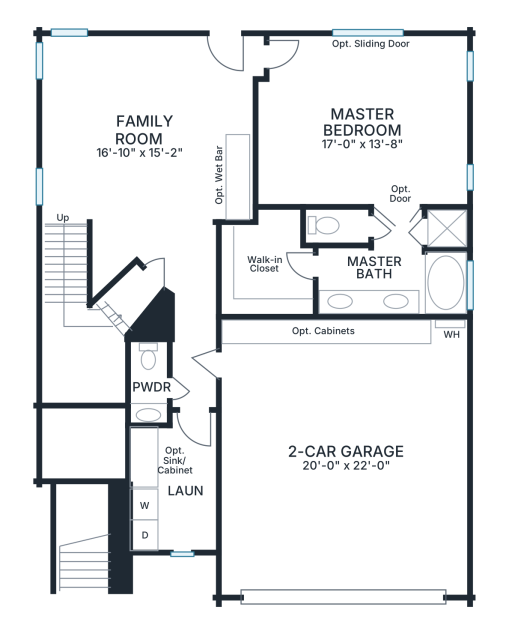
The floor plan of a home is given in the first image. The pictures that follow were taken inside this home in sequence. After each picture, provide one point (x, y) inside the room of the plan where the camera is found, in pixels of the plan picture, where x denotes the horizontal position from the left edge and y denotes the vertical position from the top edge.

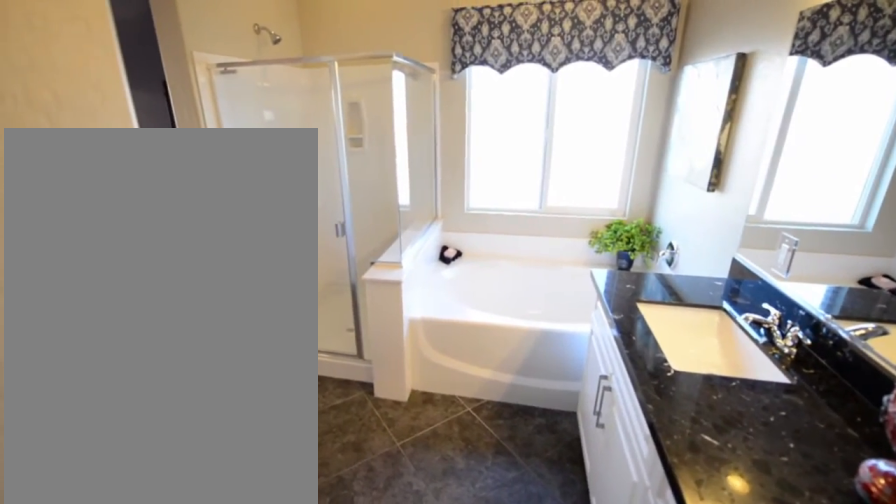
(389, 258)
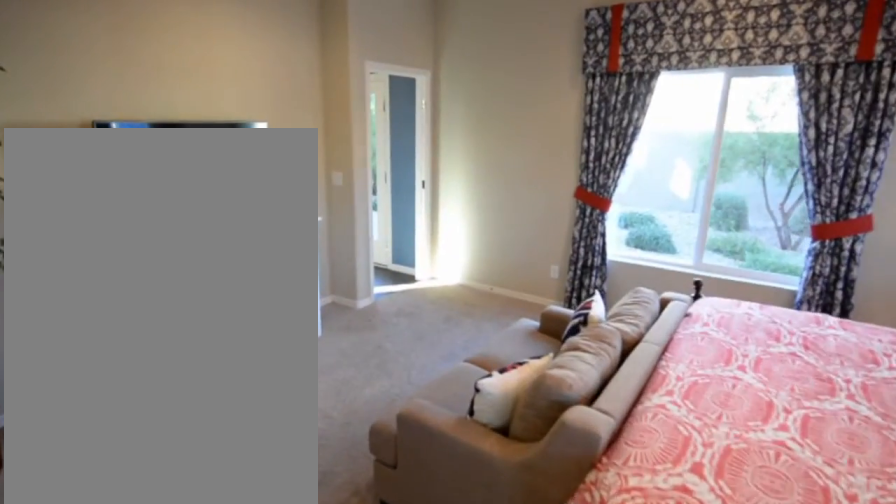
(361, 120)
